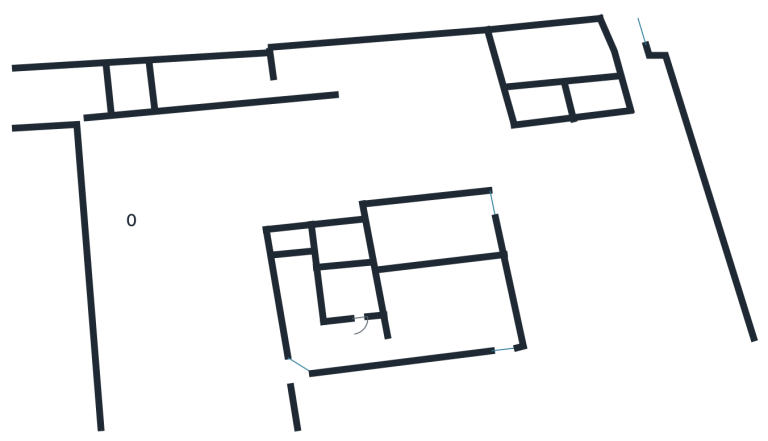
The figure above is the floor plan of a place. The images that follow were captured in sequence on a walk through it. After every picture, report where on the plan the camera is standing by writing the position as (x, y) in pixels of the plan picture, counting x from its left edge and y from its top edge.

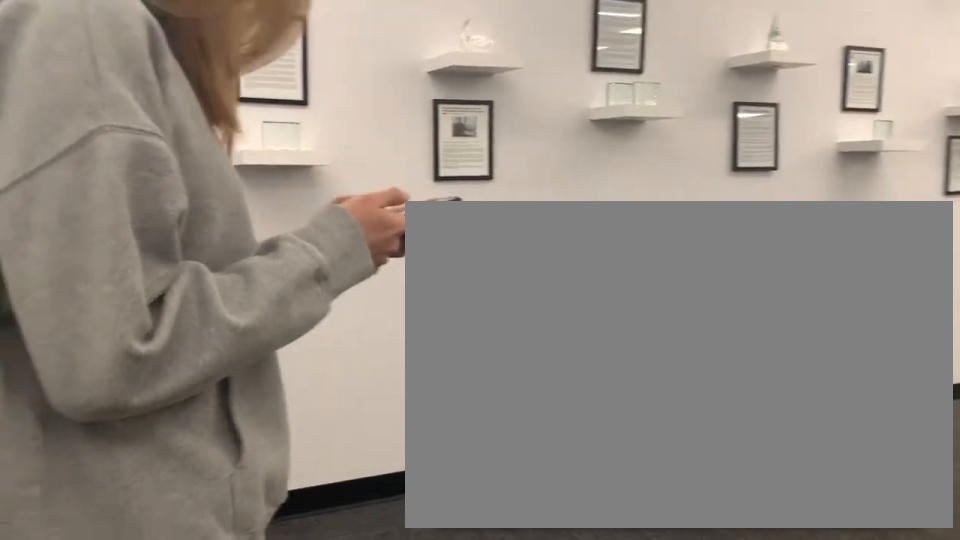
(641, 350)
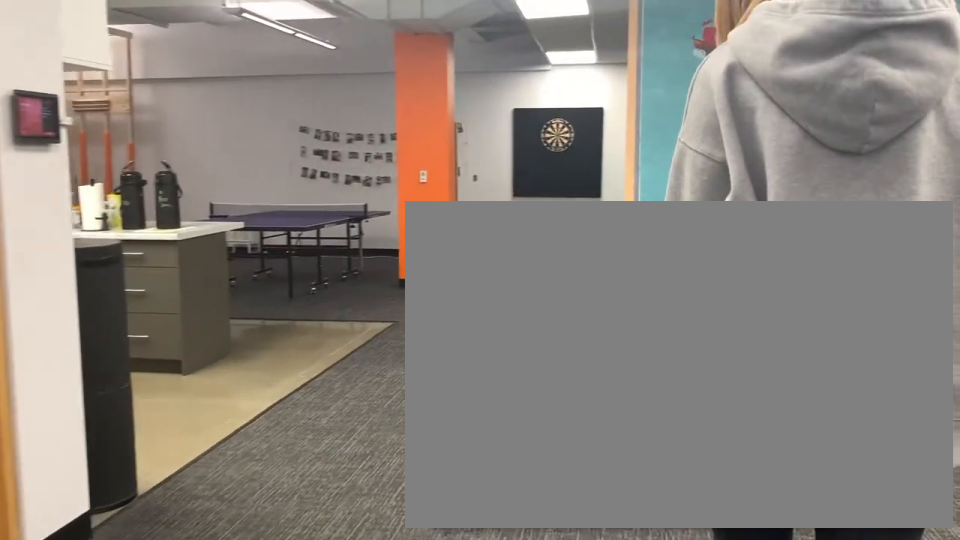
(524, 155)
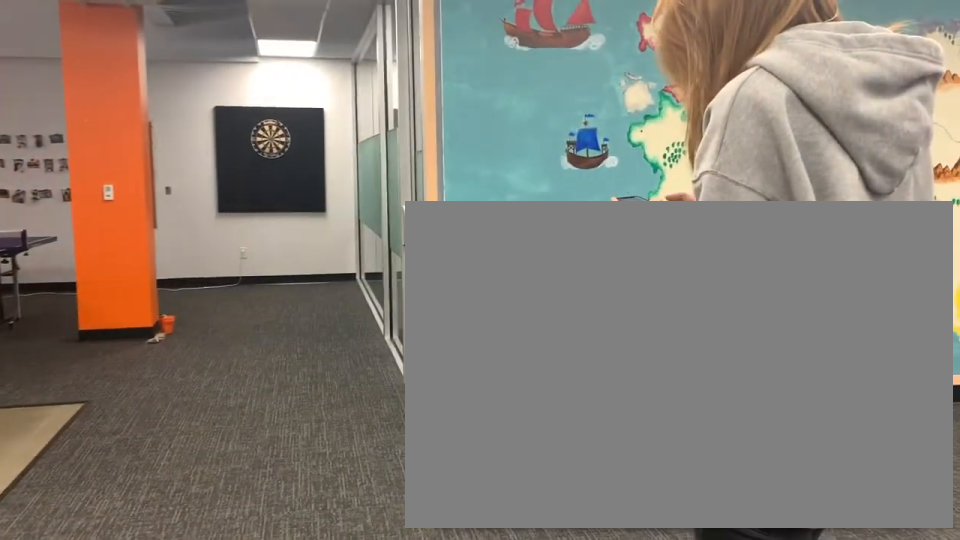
(492, 133)
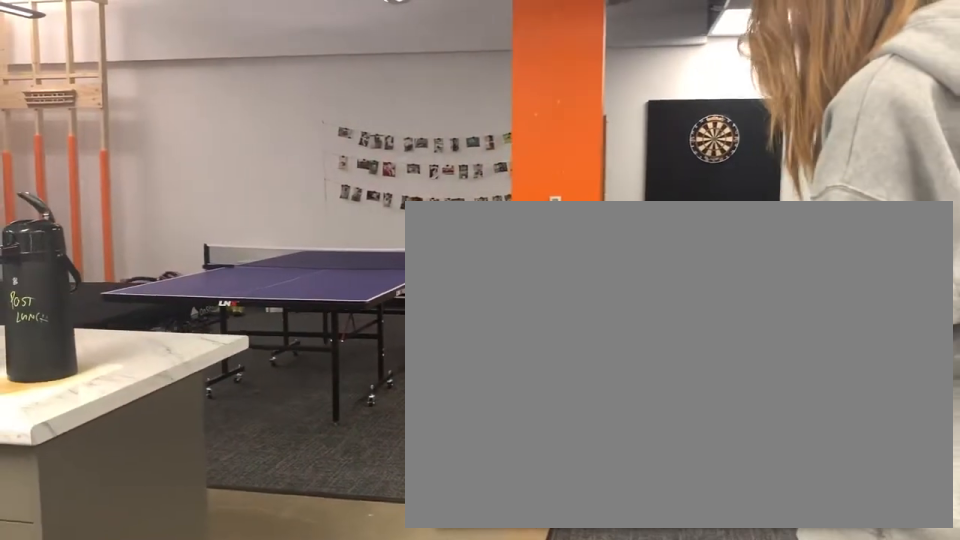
(481, 132)
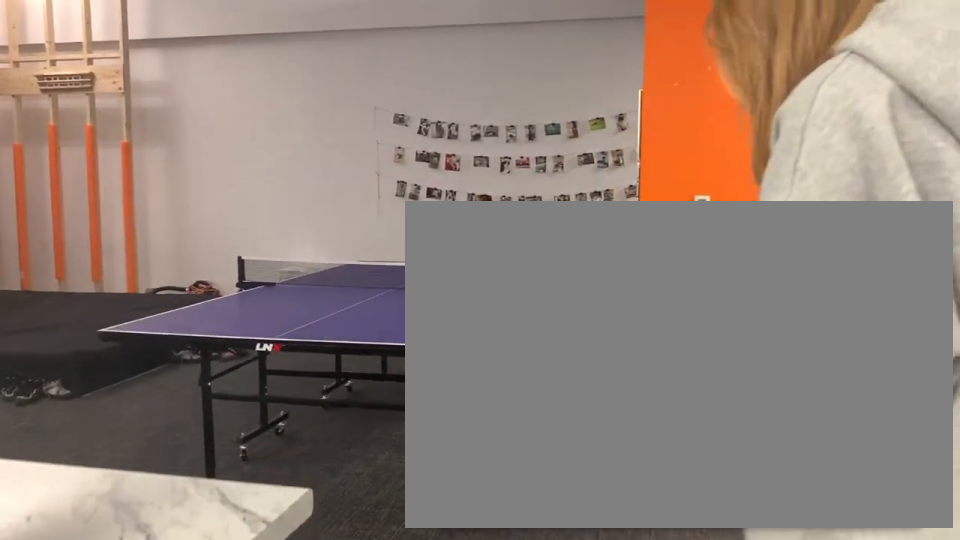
(480, 132)
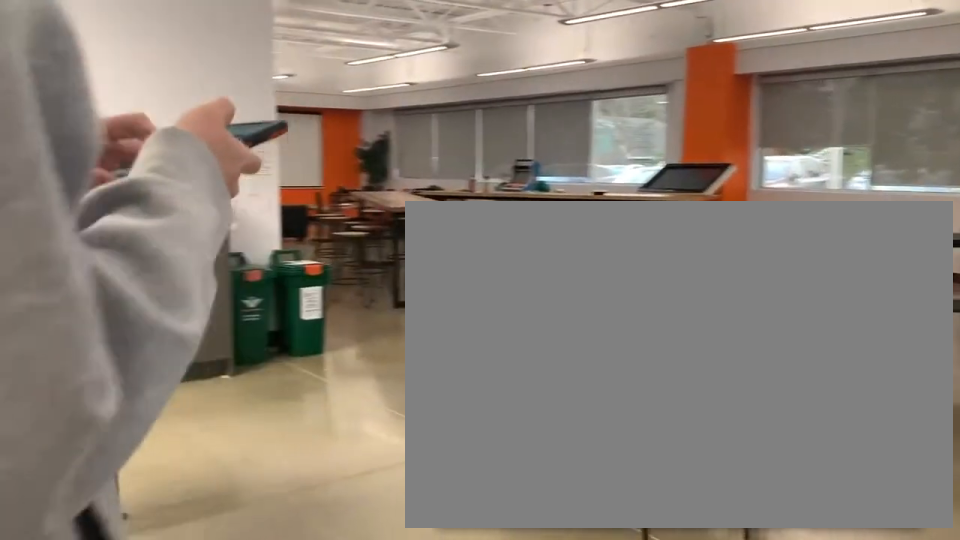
(346, 147)
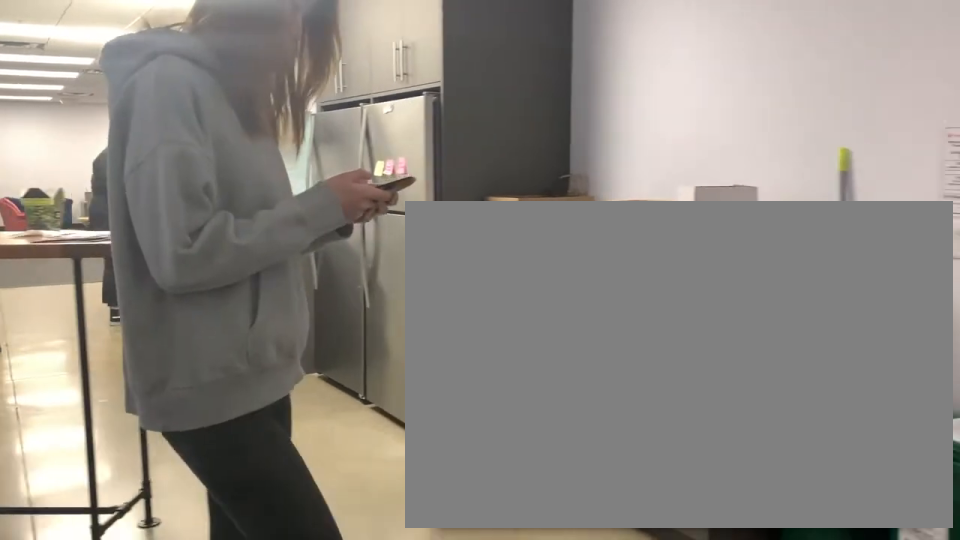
(280, 191)
